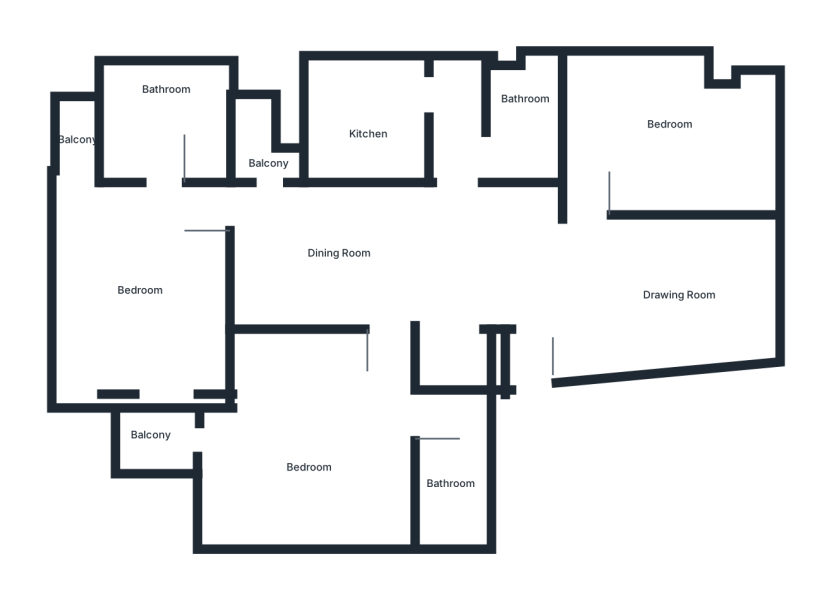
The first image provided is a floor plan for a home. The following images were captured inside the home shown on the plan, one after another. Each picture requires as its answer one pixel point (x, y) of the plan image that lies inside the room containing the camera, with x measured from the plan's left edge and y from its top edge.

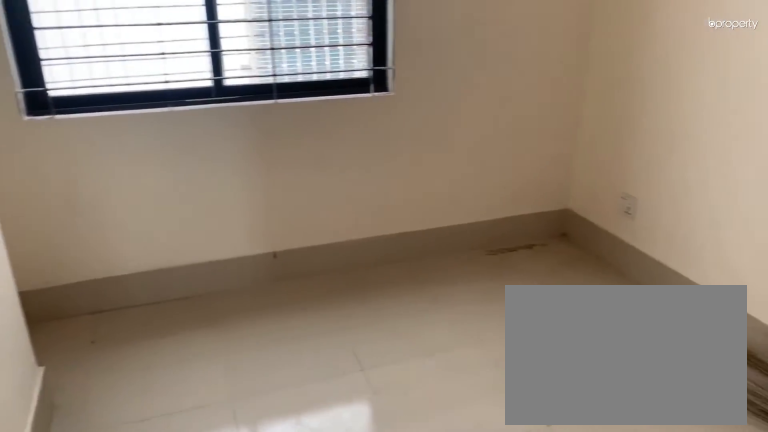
(676, 128)
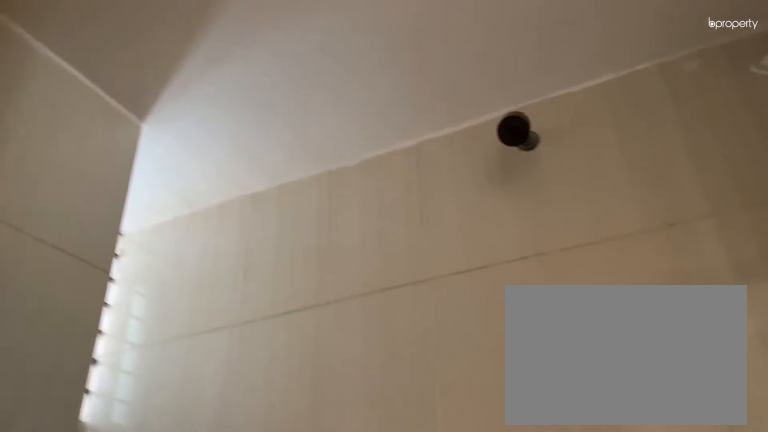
(519, 141)
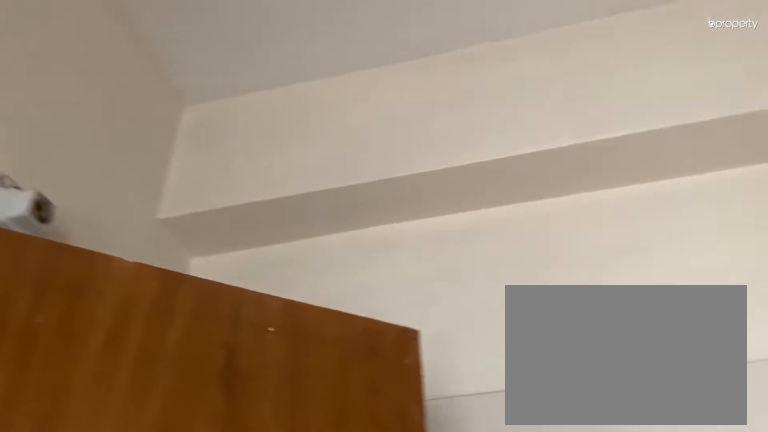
(375, 119)
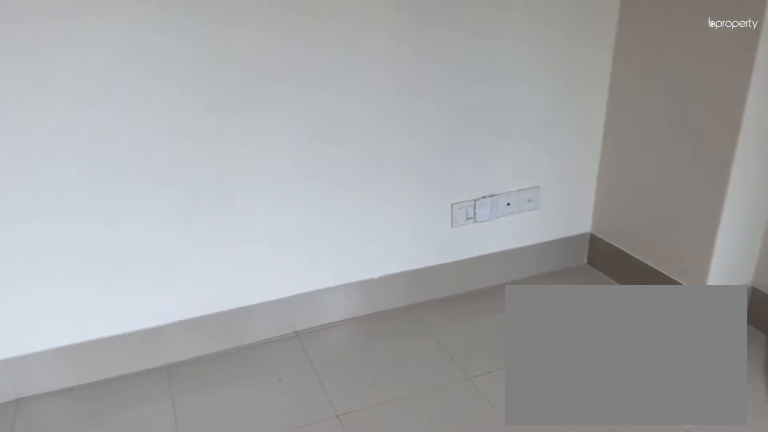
(157, 298)
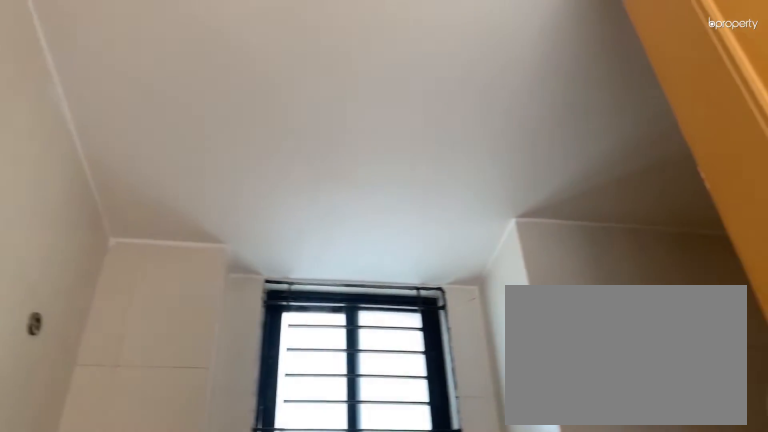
(165, 123)
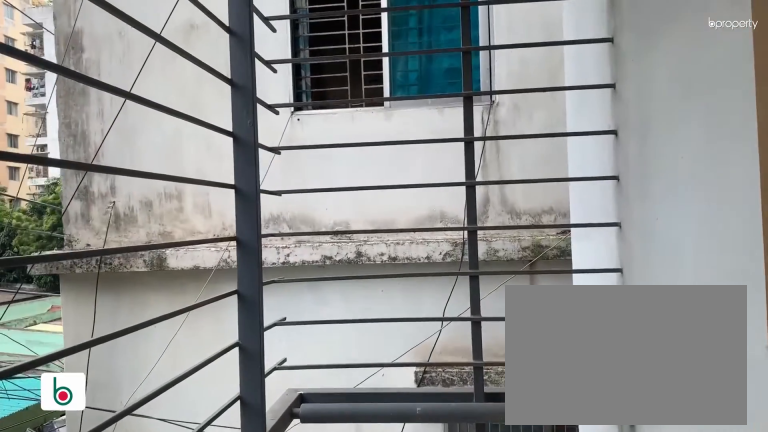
(78, 134)
